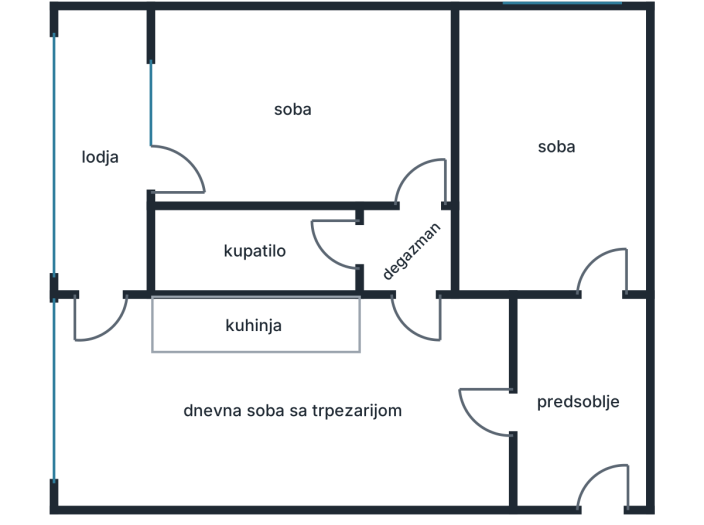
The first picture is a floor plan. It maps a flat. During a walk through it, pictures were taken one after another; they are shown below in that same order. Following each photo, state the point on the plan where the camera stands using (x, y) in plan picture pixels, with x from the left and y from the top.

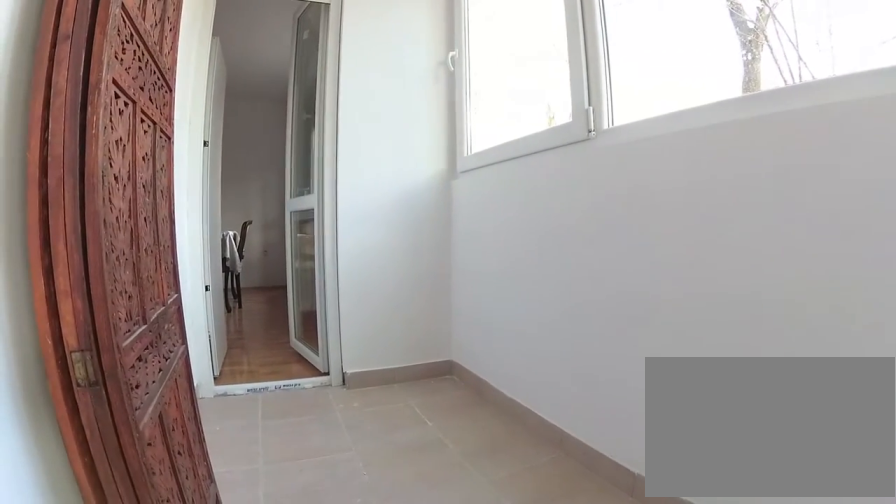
(128, 158)
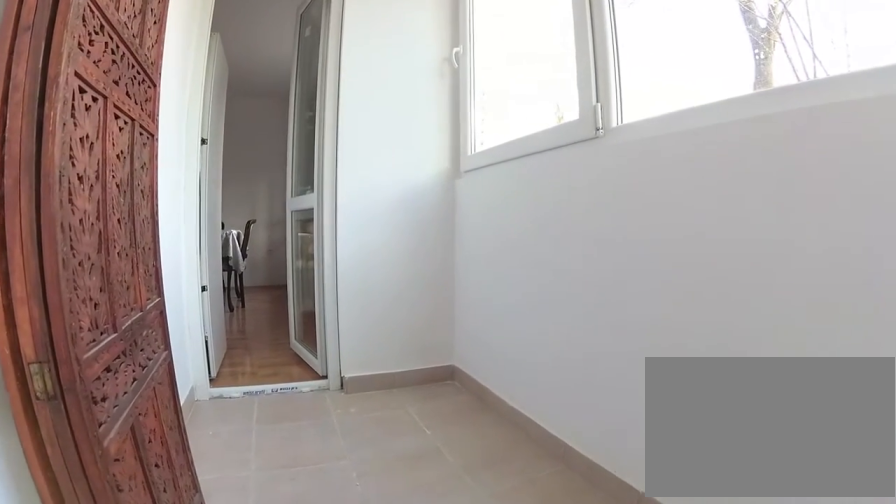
(124, 158)
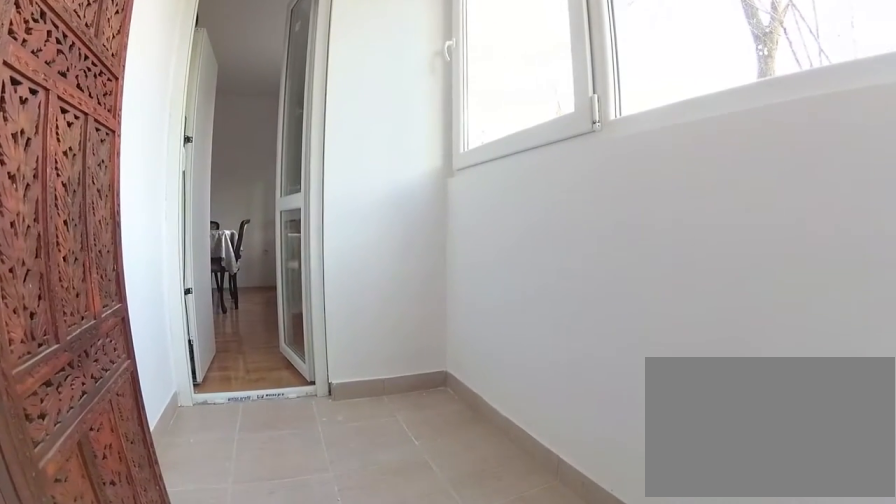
(118, 160)
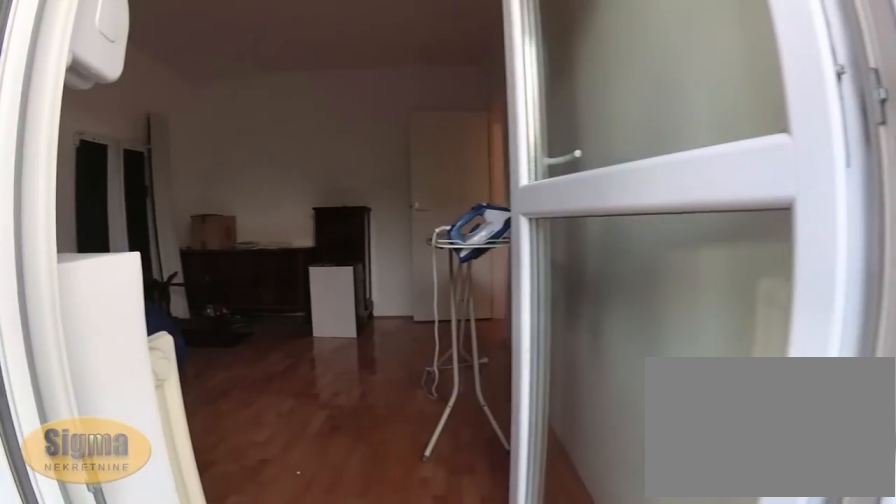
(111, 172)
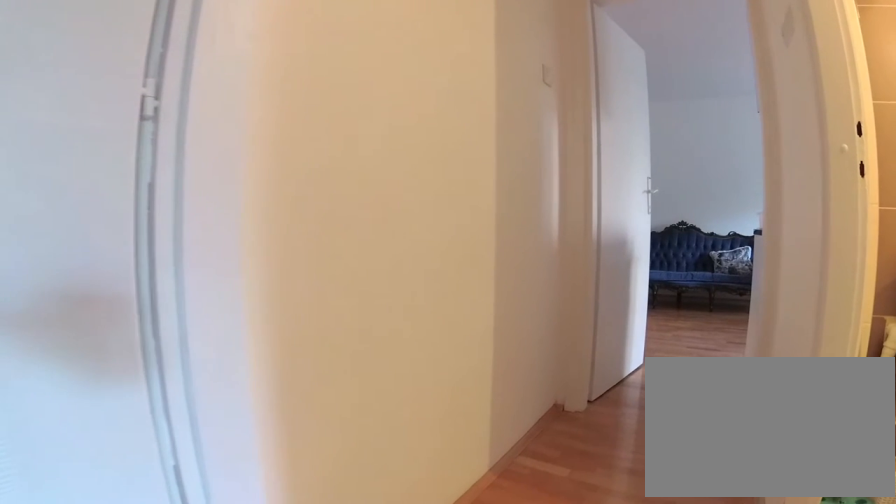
(416, 167)
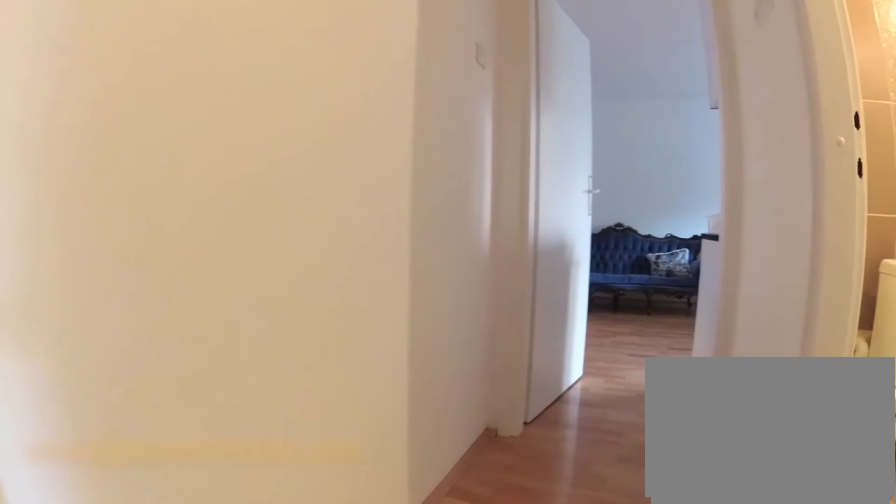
(417, 181)
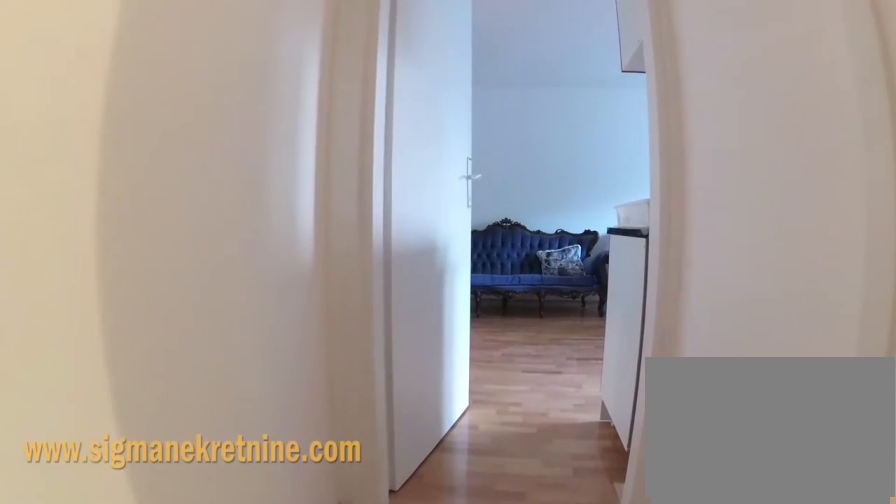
(418, 207)
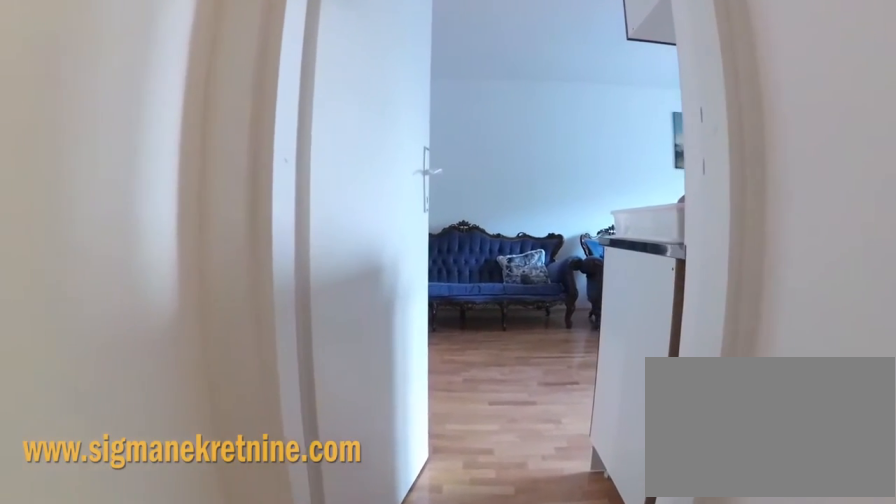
(419, 226)
